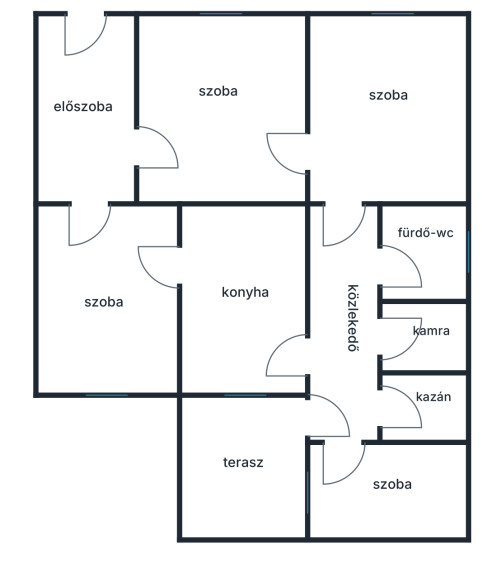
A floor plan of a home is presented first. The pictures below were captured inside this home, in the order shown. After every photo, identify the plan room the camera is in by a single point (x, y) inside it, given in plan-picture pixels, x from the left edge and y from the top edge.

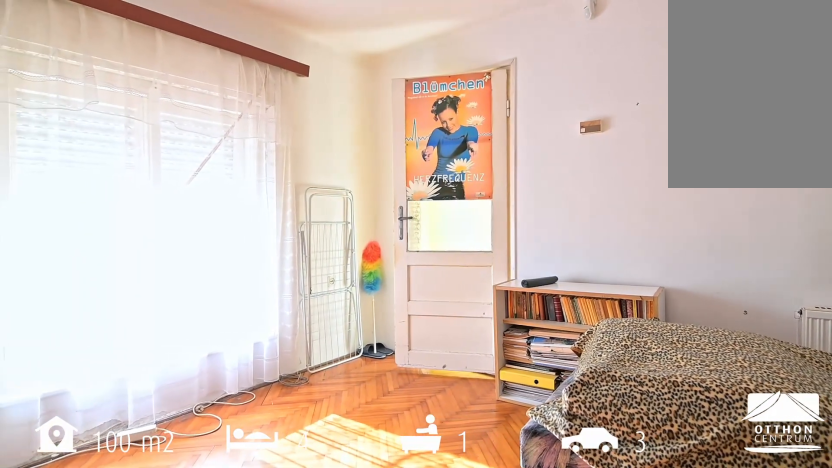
(403, 497)
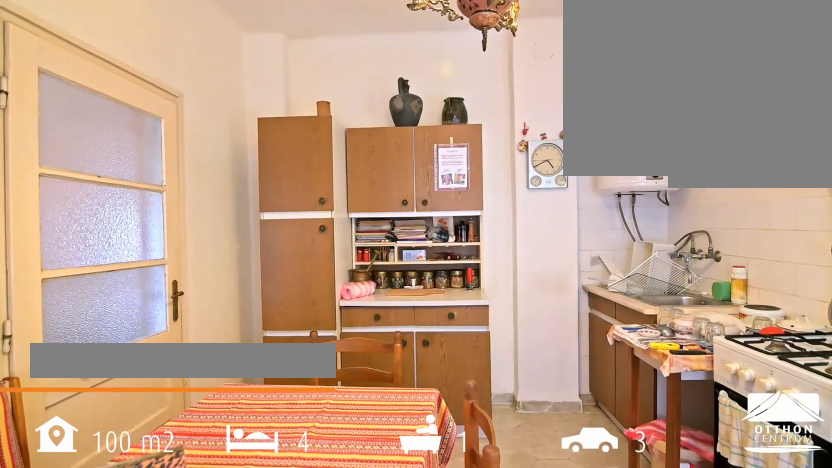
(241, 312)
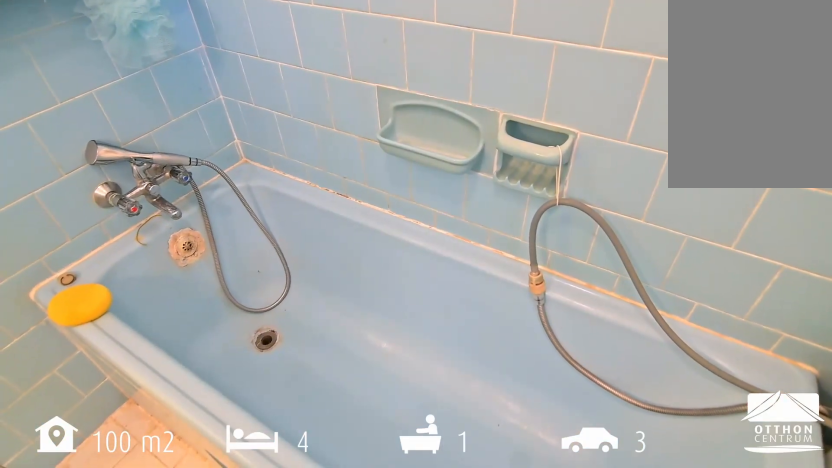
(430, 231)
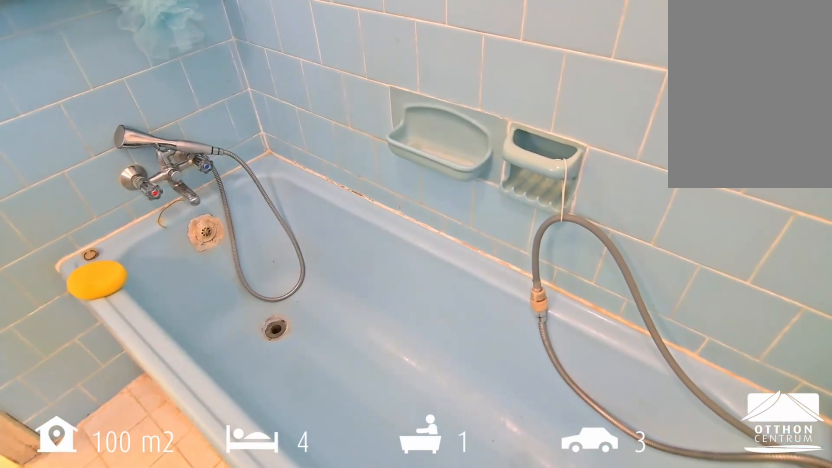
(430, 231)
